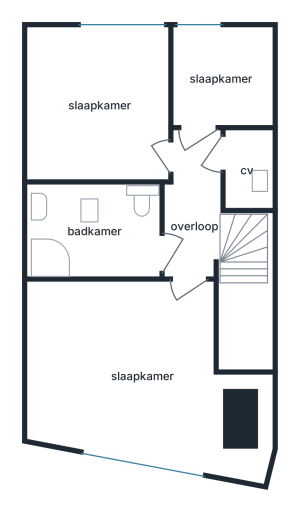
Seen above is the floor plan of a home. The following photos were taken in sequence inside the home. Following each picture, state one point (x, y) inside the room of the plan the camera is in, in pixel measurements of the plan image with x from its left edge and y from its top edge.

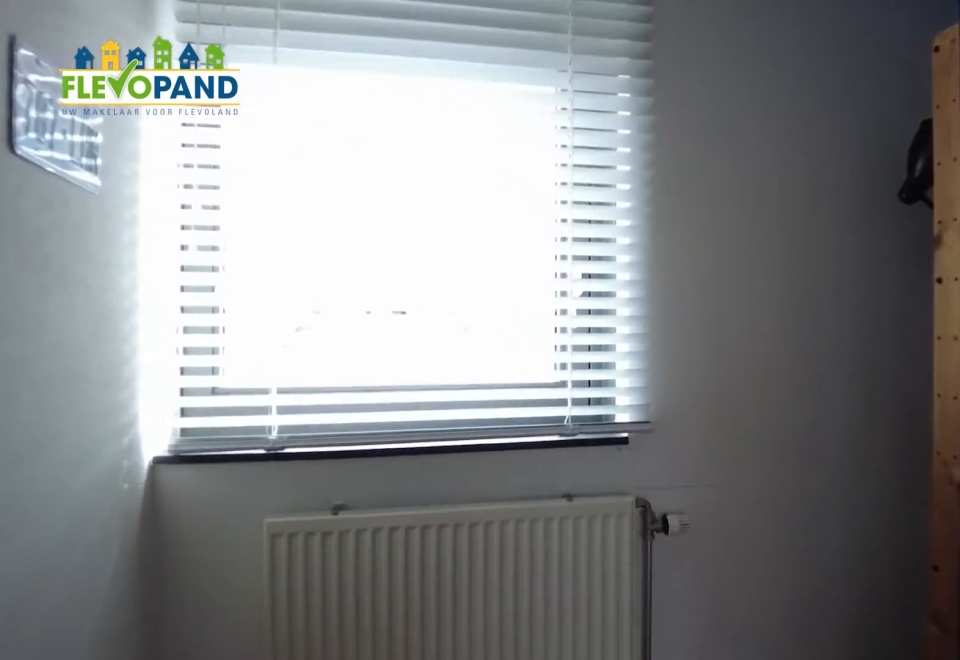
(219, 77)
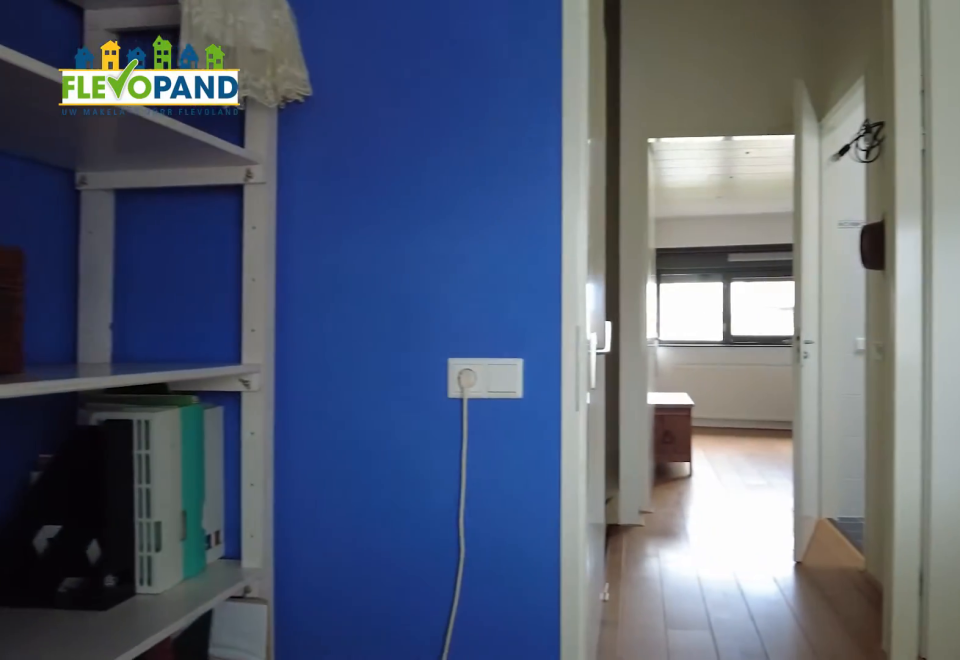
(219, 77)
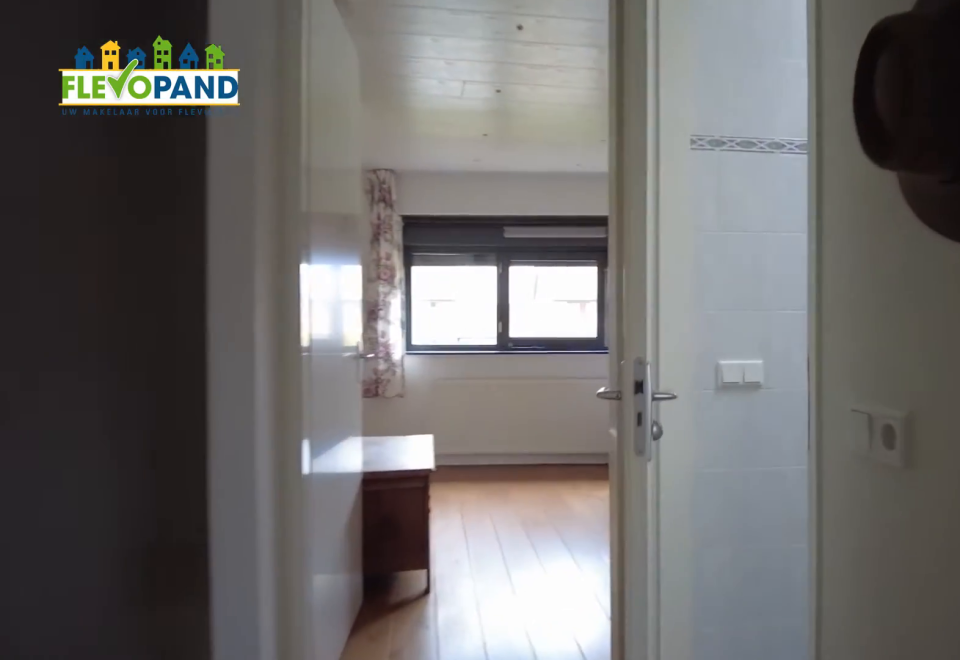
(192, 203)
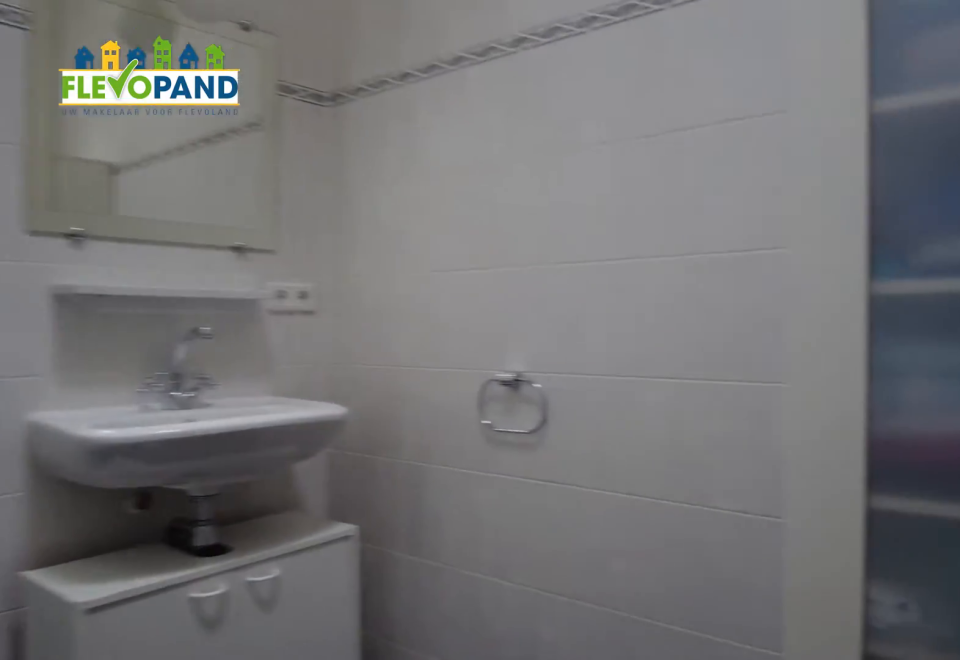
(48, 259)
